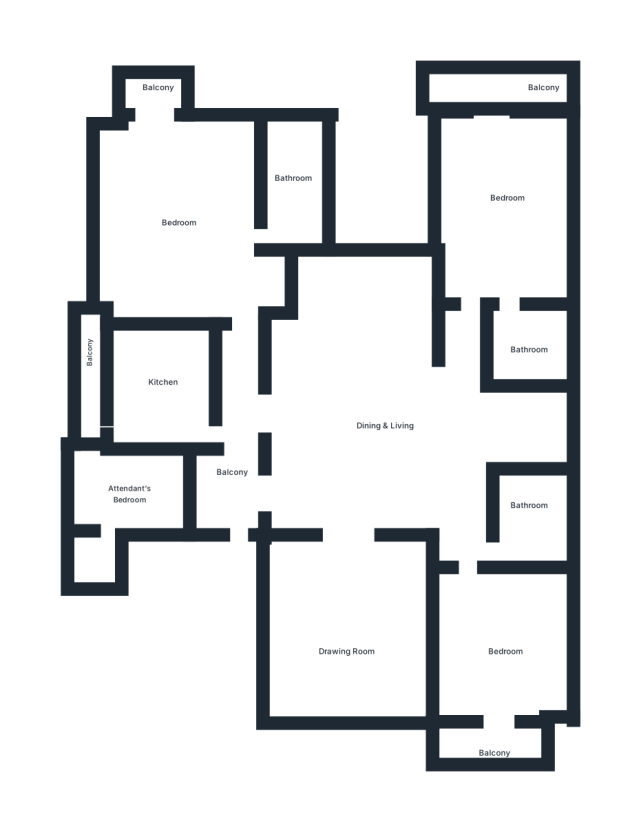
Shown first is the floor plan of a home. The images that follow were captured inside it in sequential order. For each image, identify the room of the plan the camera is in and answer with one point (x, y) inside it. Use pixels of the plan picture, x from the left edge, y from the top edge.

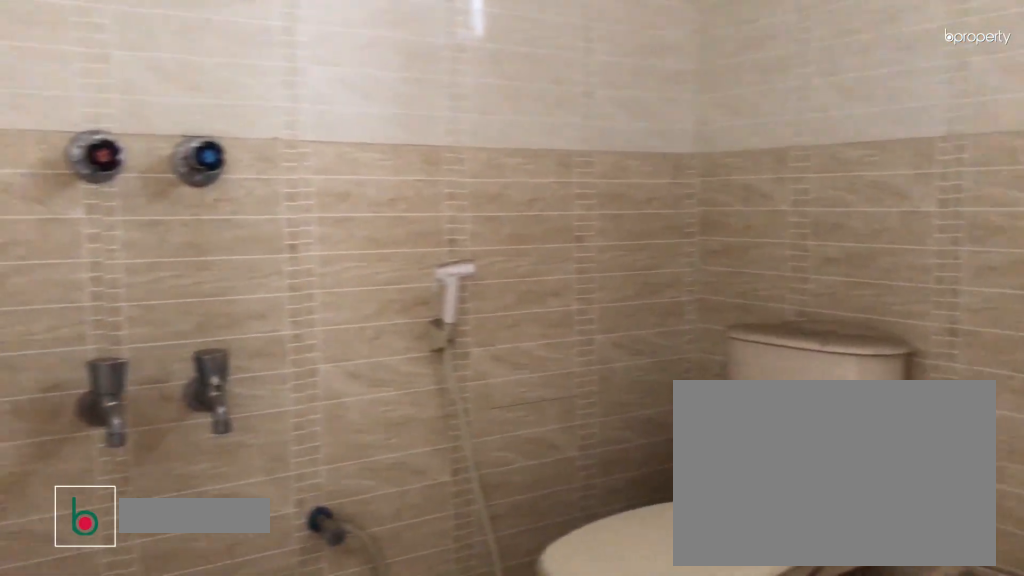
(530, 518)
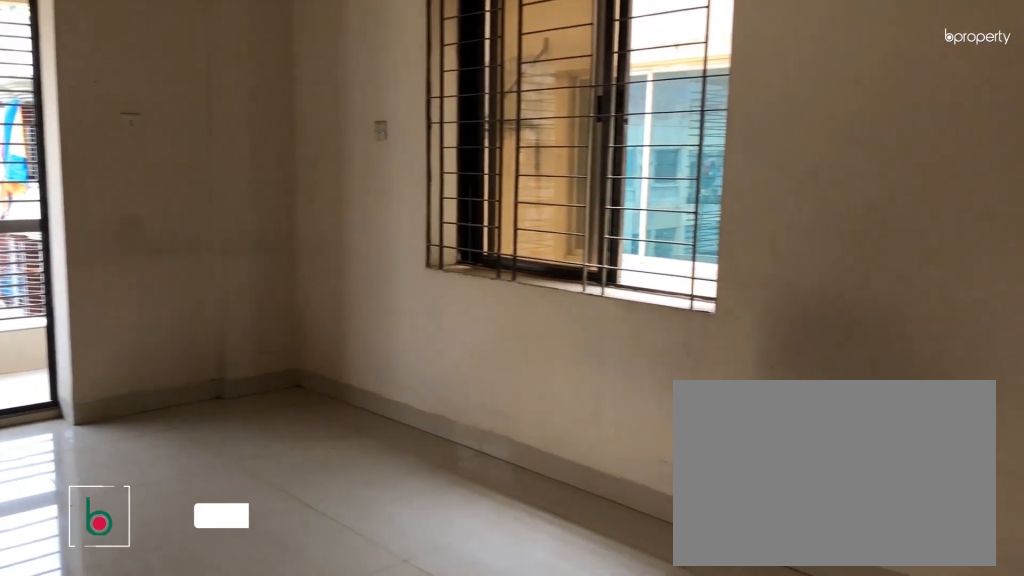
(505, 197)
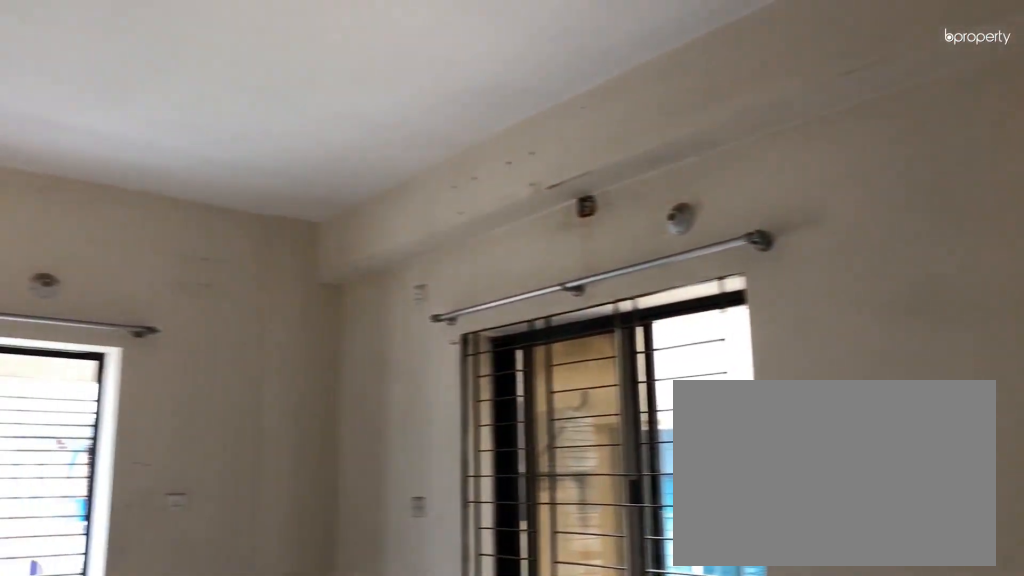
(505, 197)
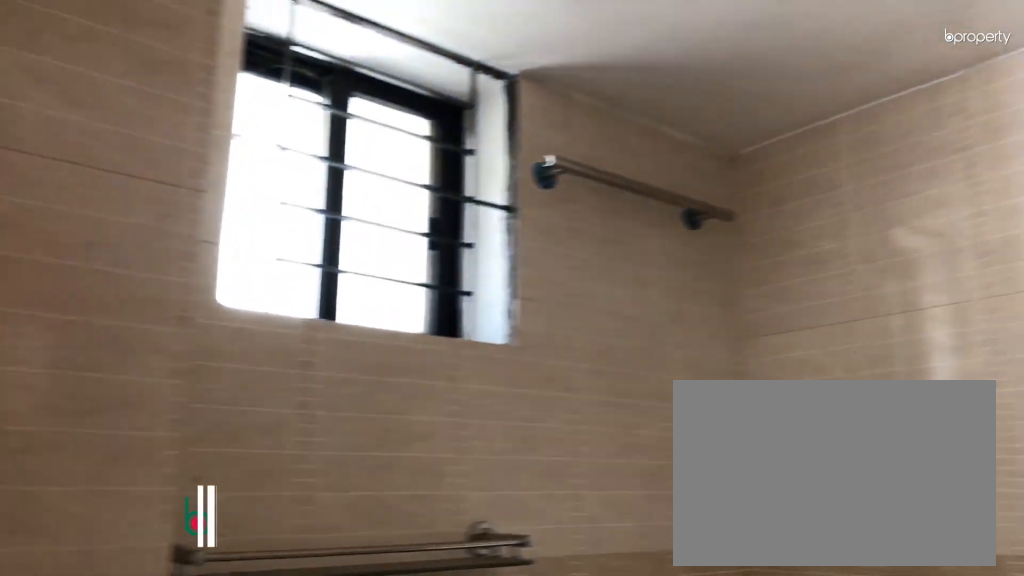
(529, 354)
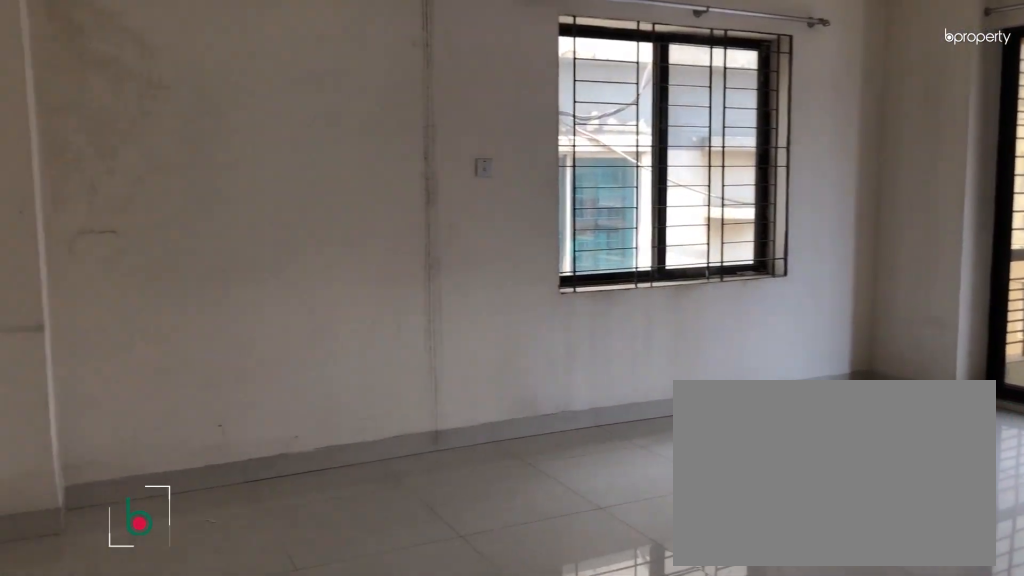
(180, 217)
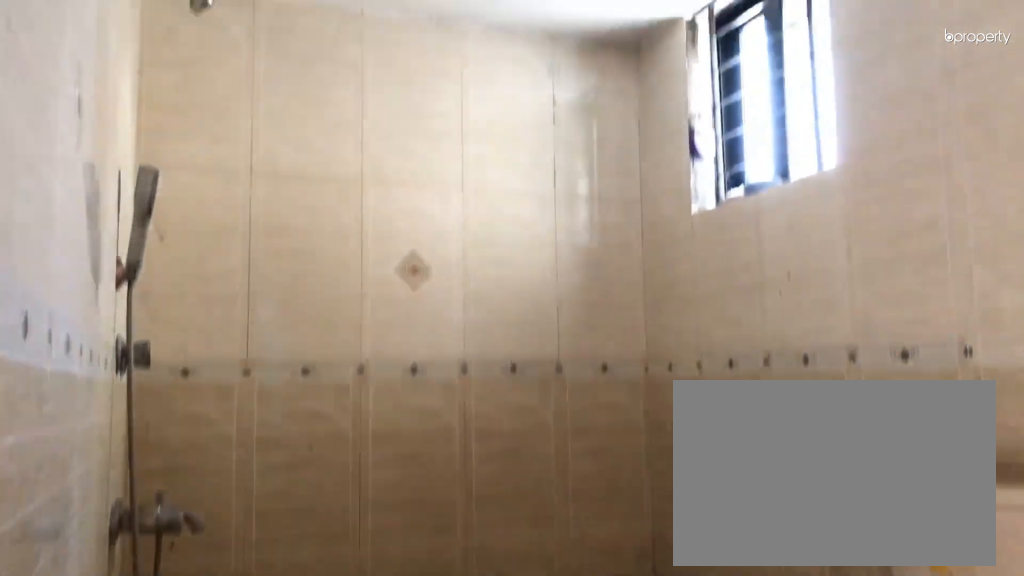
(292, 179)
